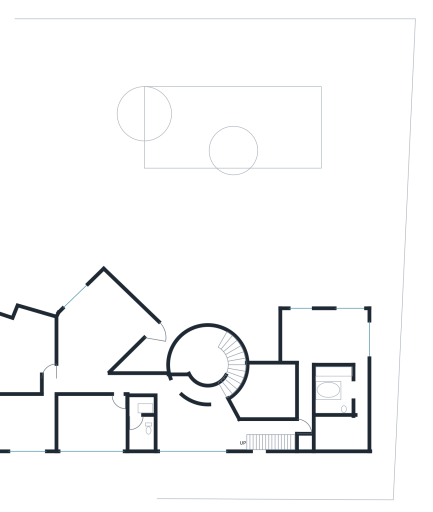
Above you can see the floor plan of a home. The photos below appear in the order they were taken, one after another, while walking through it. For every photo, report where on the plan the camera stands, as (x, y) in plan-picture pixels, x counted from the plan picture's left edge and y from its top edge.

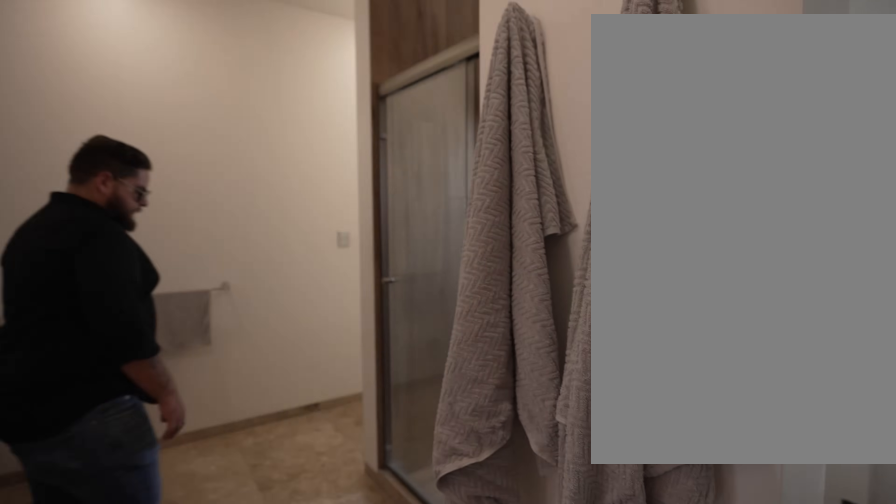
(352, 392)
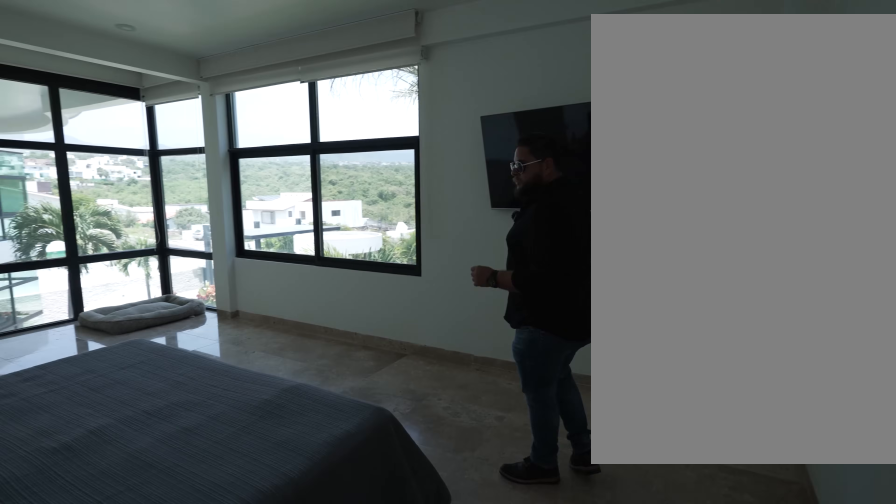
(354, 321)
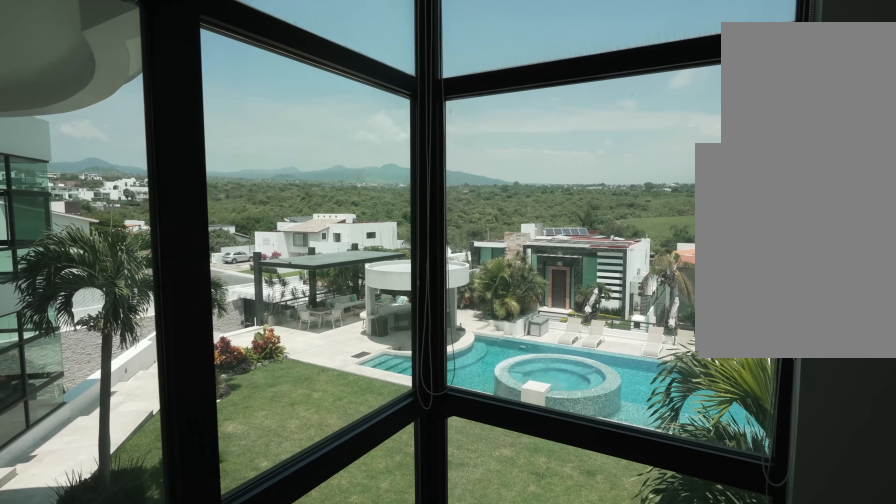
(317, 320)
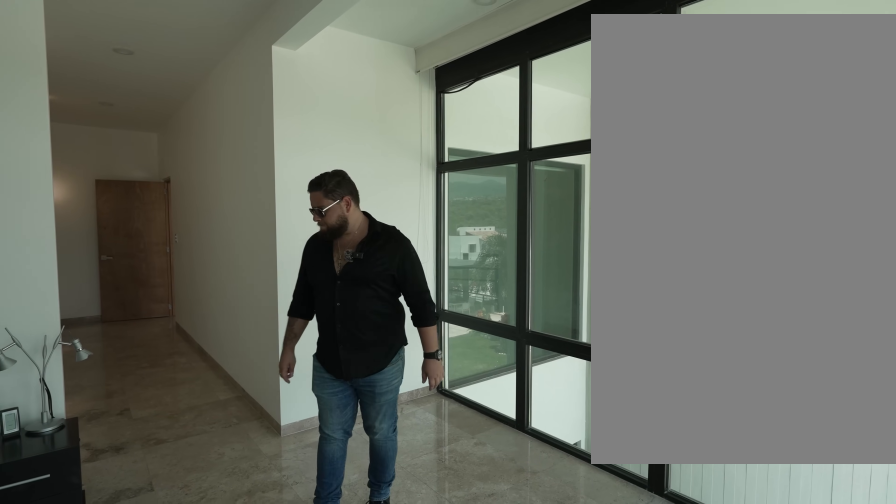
(317, 320)
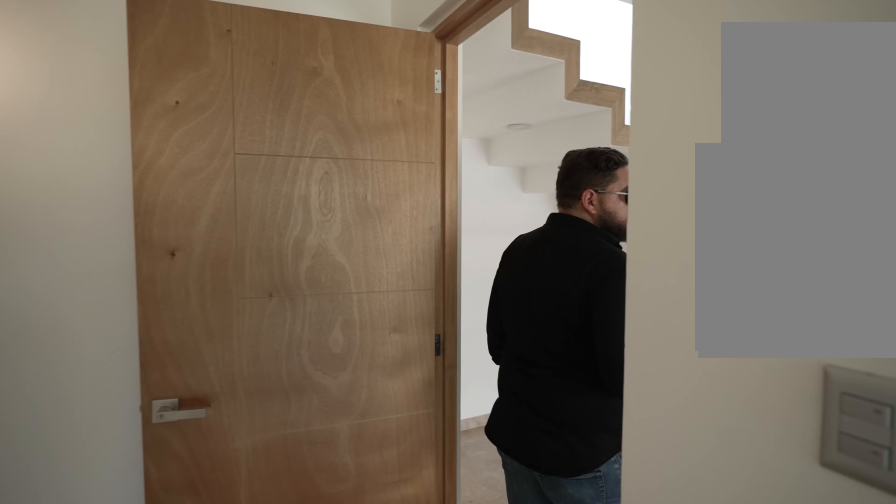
(301, 390)
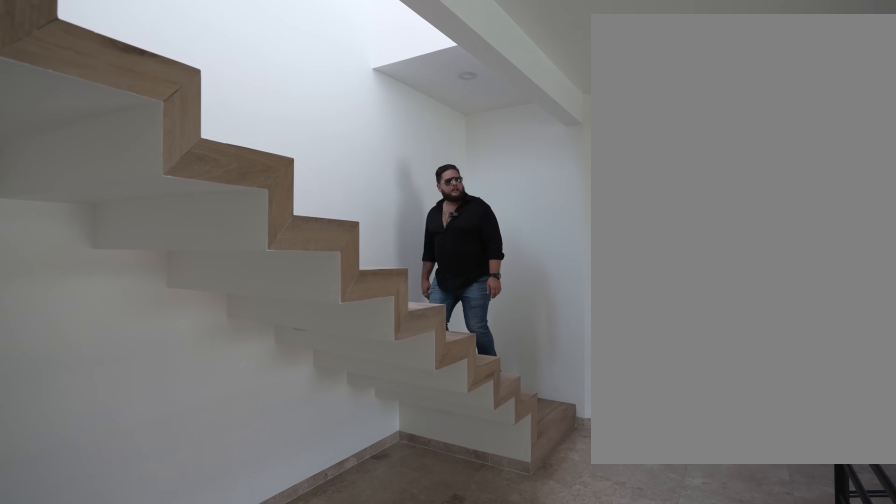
(280, 425)
